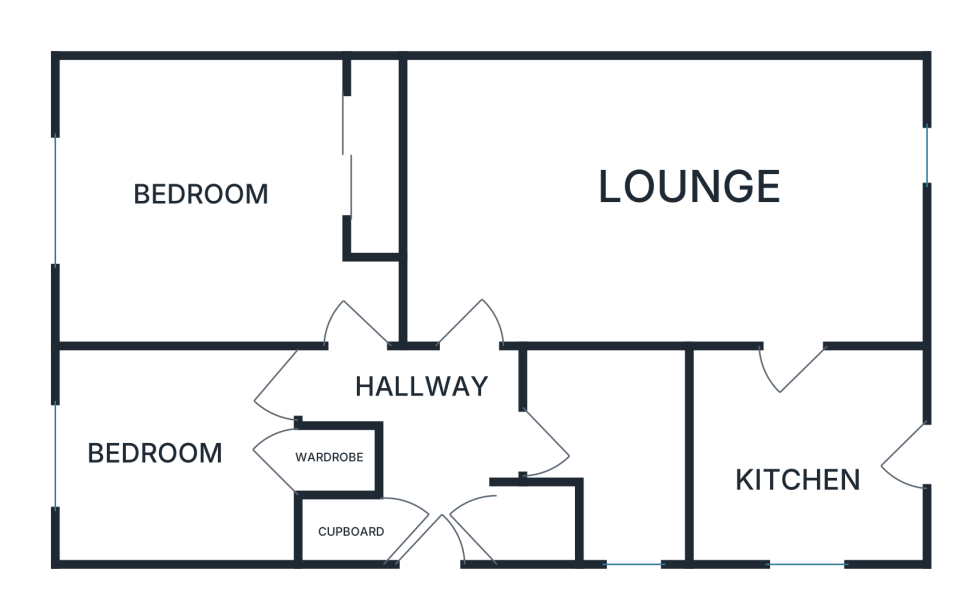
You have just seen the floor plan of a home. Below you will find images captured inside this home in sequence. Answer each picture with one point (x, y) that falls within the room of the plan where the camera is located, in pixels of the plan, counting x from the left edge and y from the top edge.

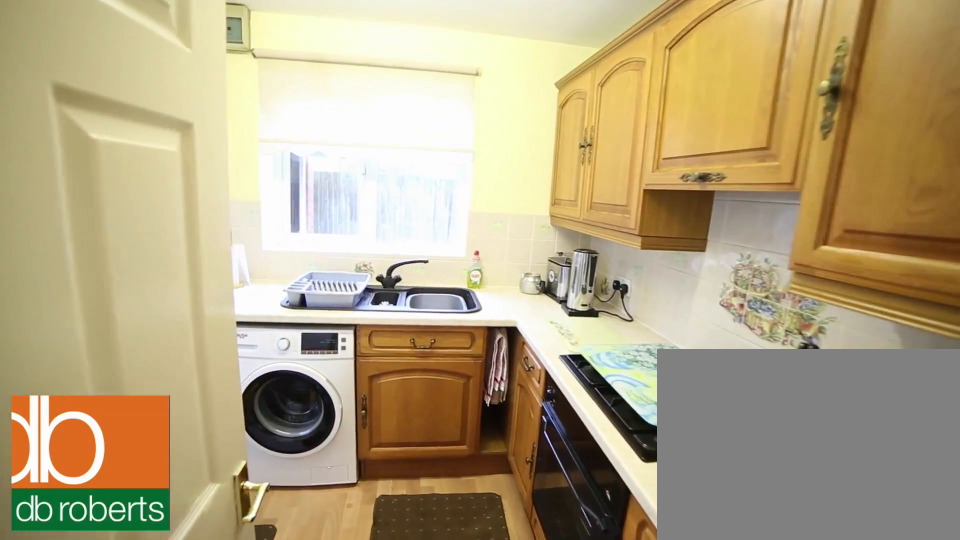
(805, 457)
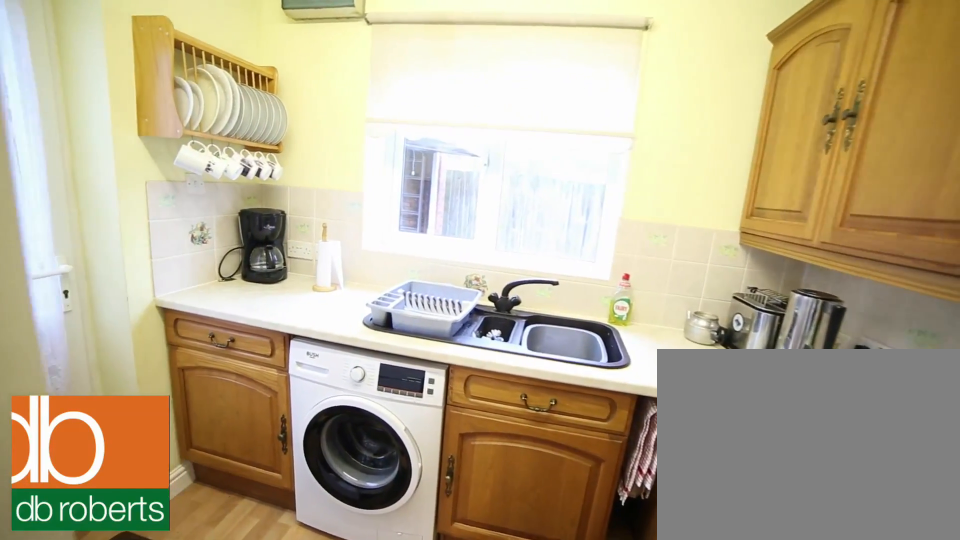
(805, 457)
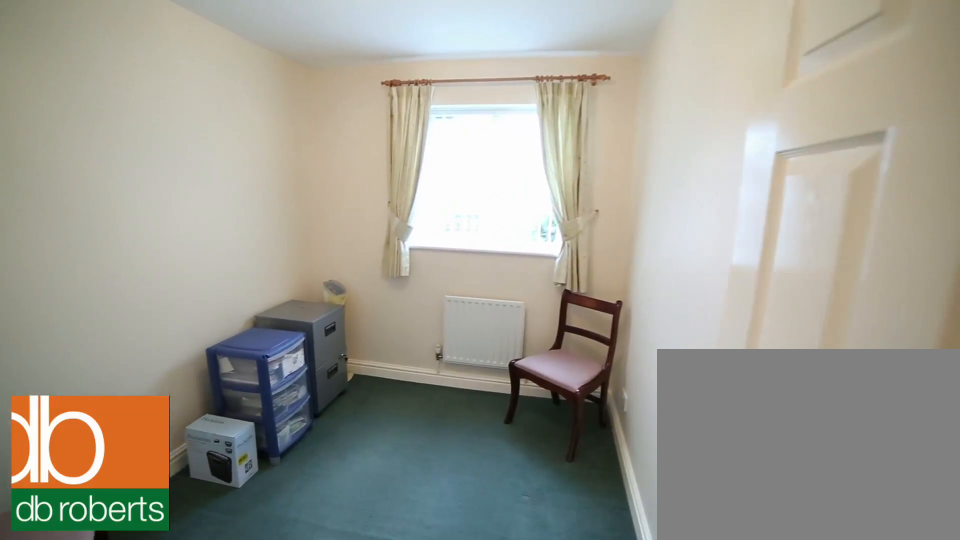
(162, 481)
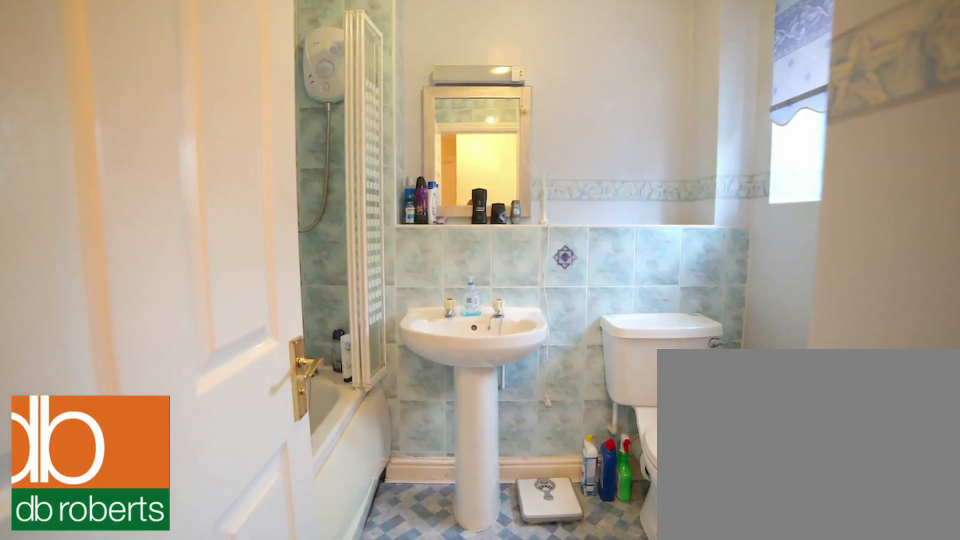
(618, 443)
